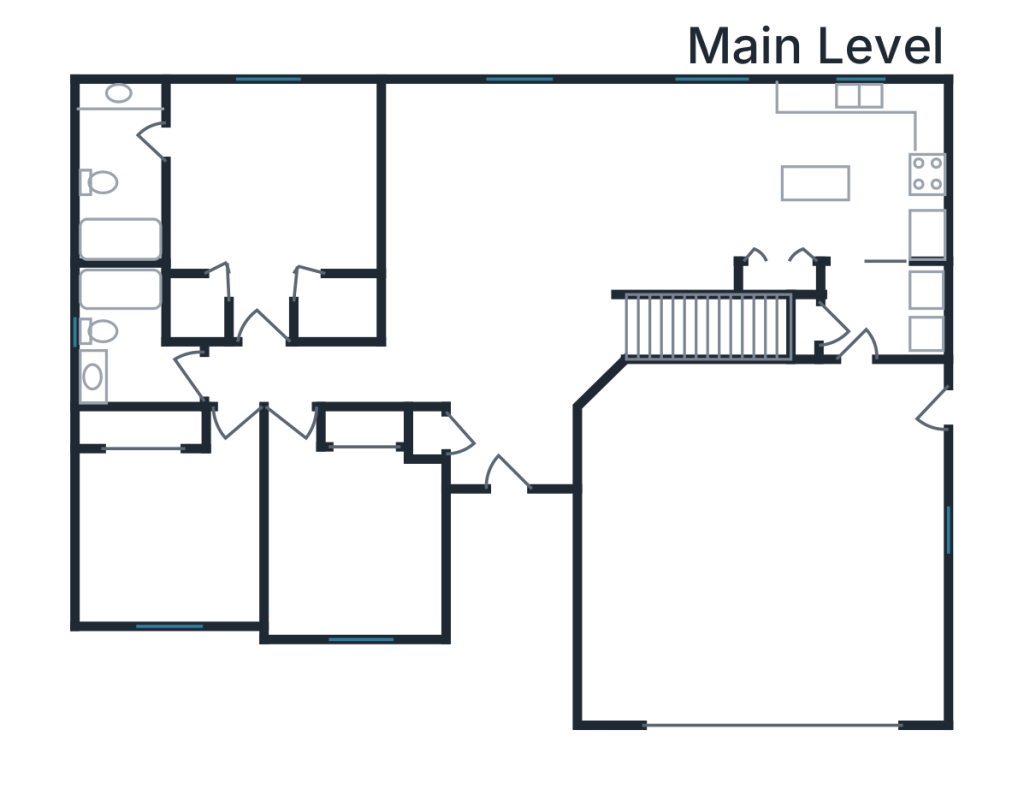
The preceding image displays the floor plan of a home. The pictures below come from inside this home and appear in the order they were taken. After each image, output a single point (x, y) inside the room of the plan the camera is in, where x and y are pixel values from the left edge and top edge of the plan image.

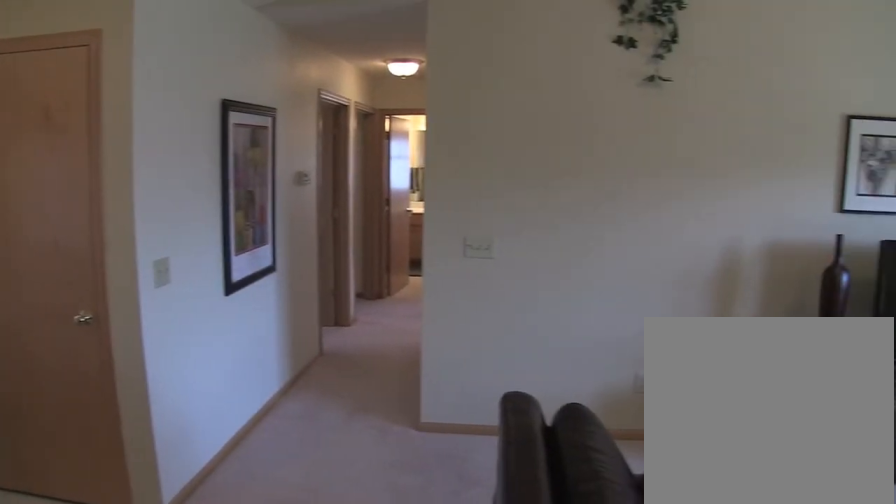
(499, 243)
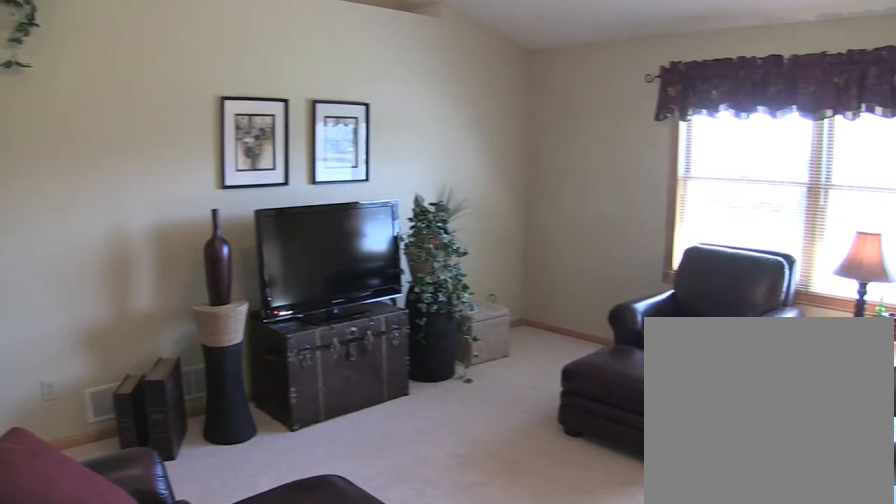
(499, 243)
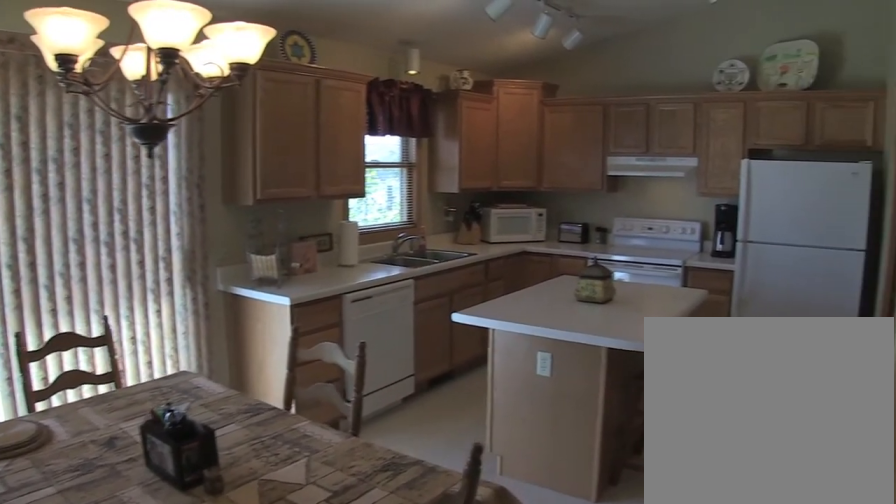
(692, 185)
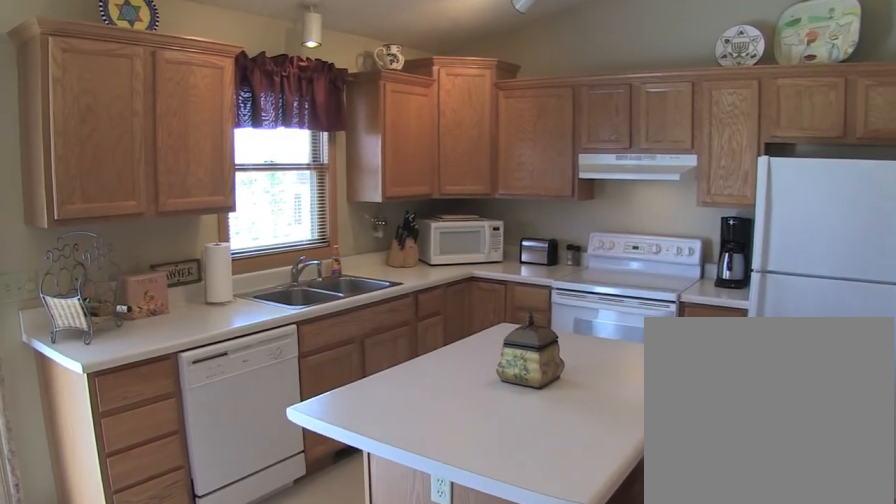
(855, 171)
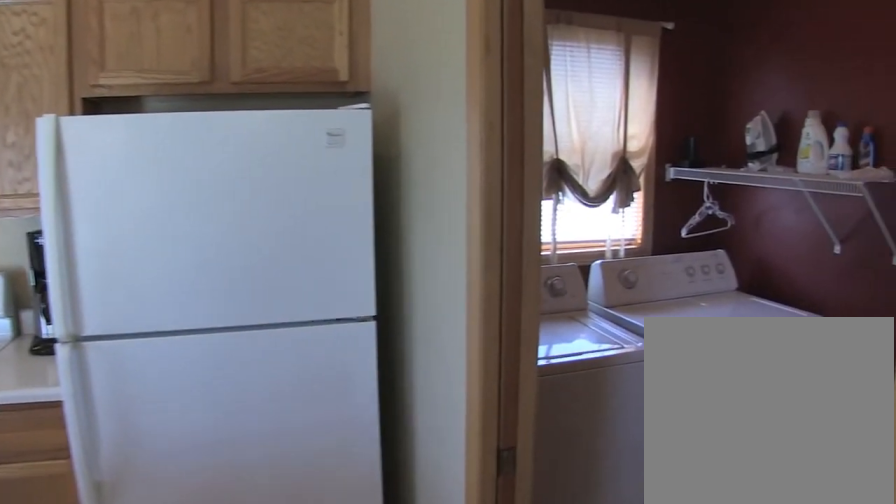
(855, 171)
